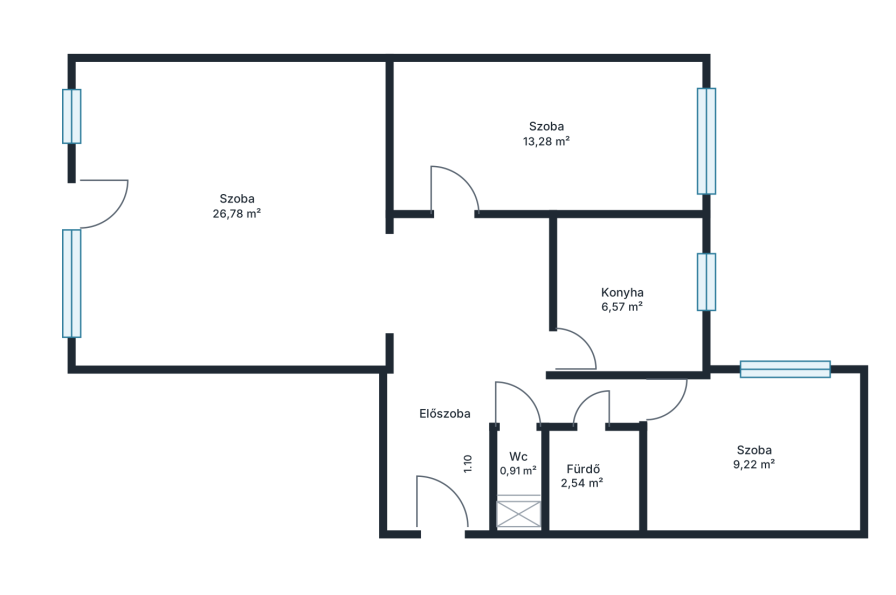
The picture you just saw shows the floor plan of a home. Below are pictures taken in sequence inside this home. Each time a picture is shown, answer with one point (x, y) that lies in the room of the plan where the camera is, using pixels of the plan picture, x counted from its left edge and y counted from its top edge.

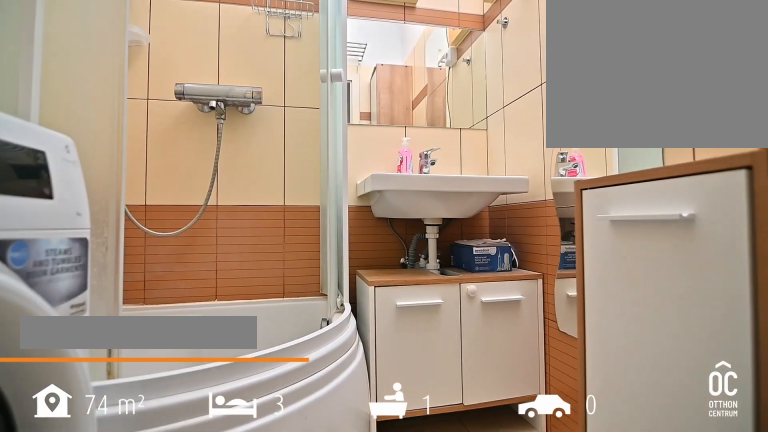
(590, 476)
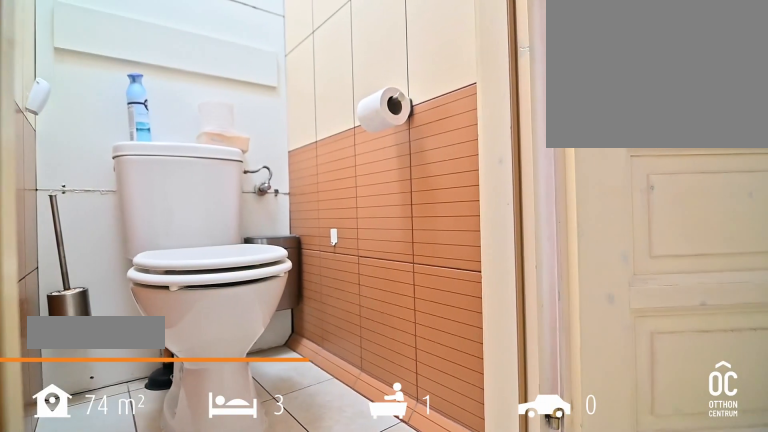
(517, 460)
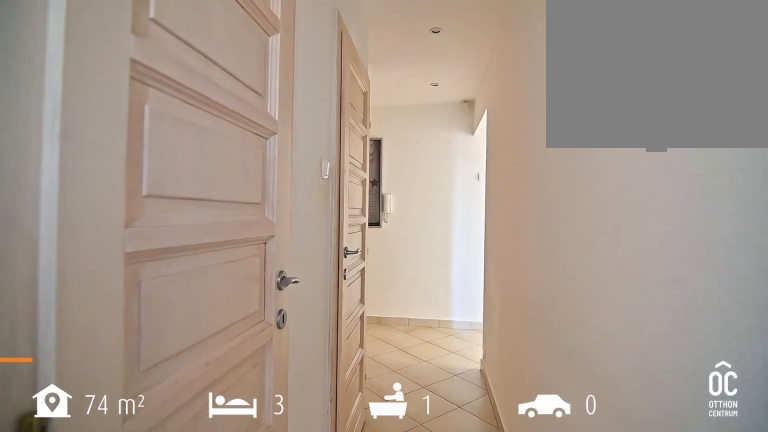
(443, 406)
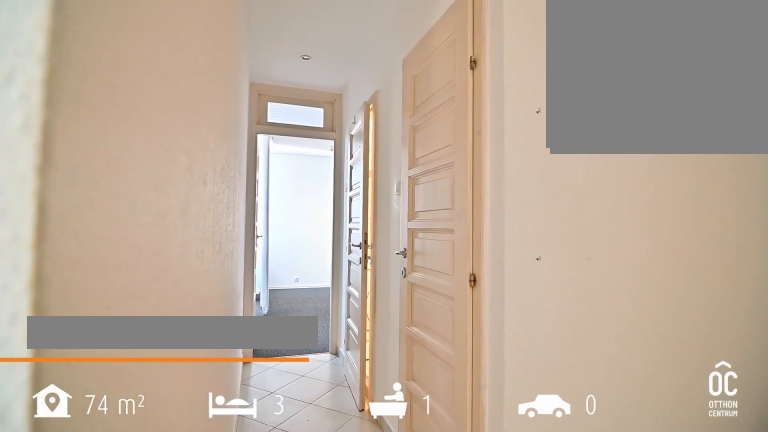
(443, 406)
